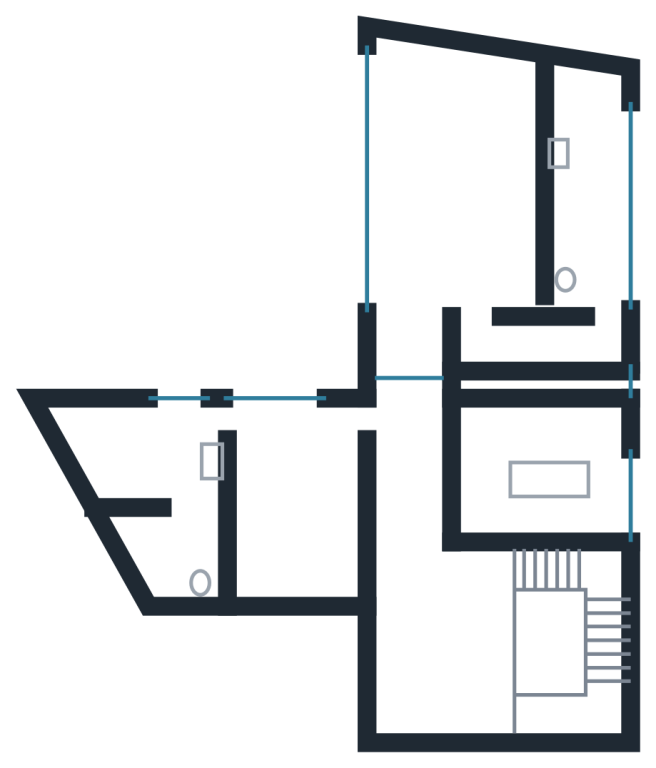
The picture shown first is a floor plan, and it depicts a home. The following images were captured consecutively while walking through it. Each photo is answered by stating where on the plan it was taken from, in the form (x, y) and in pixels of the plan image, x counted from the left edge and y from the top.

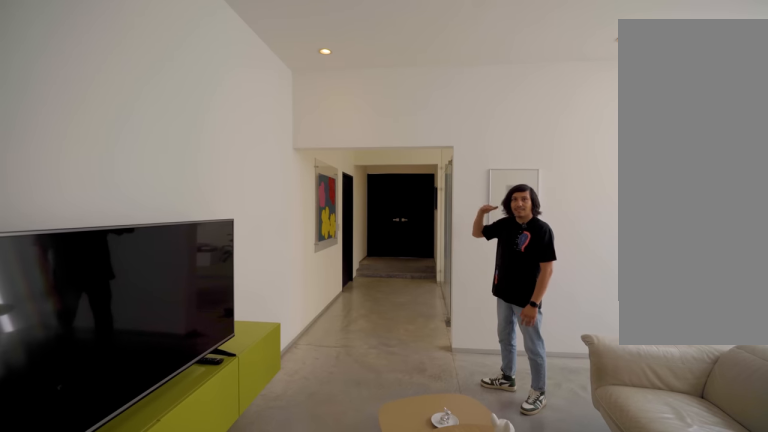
(427, 648)
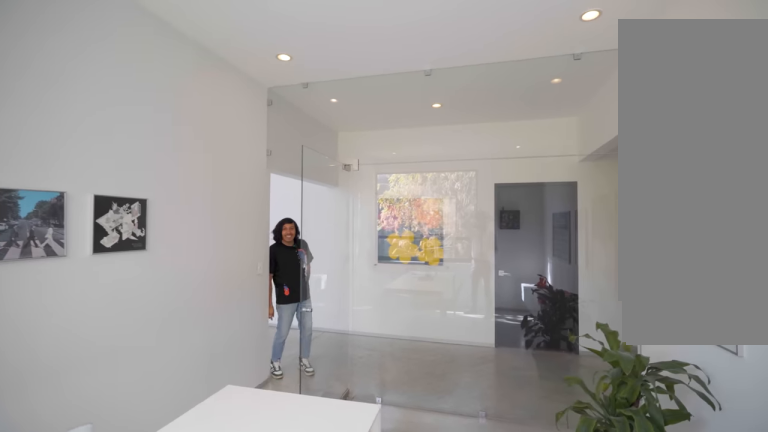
(577, 440)
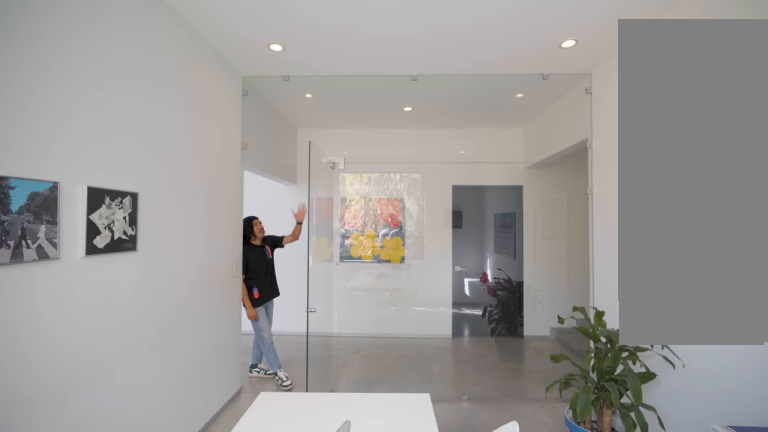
(599, 449)
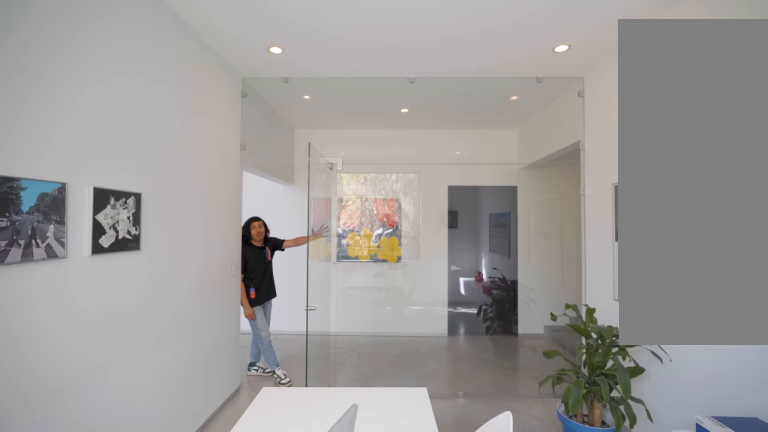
(599, 450)
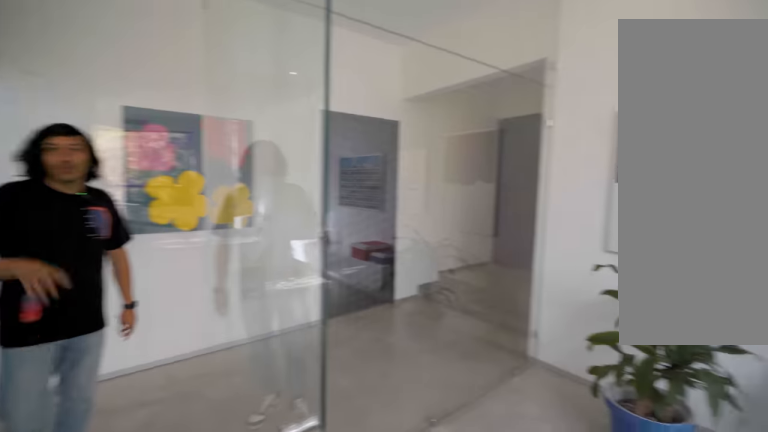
(599, 454)
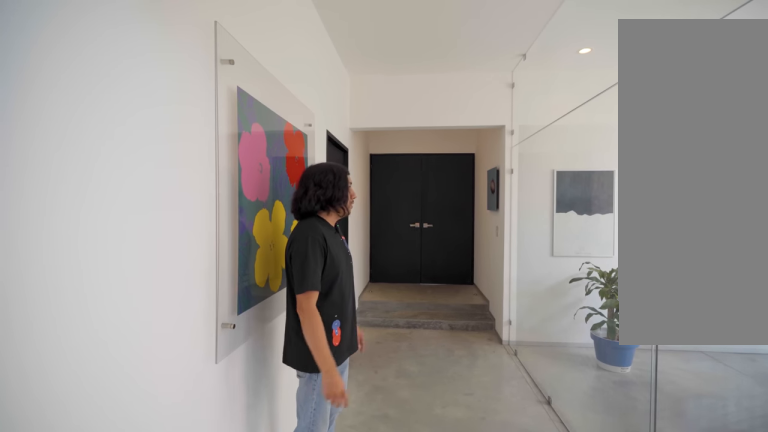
(410, 518)
